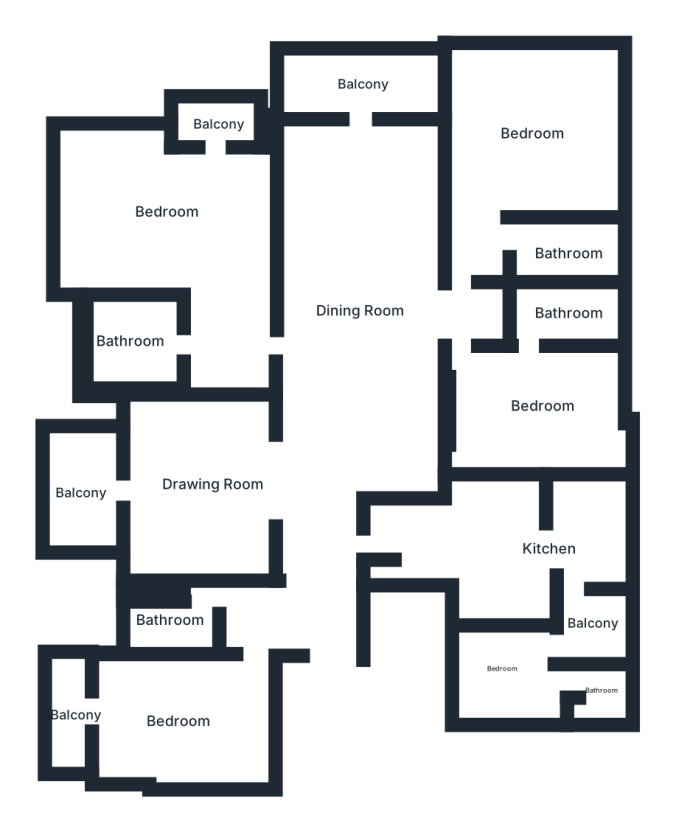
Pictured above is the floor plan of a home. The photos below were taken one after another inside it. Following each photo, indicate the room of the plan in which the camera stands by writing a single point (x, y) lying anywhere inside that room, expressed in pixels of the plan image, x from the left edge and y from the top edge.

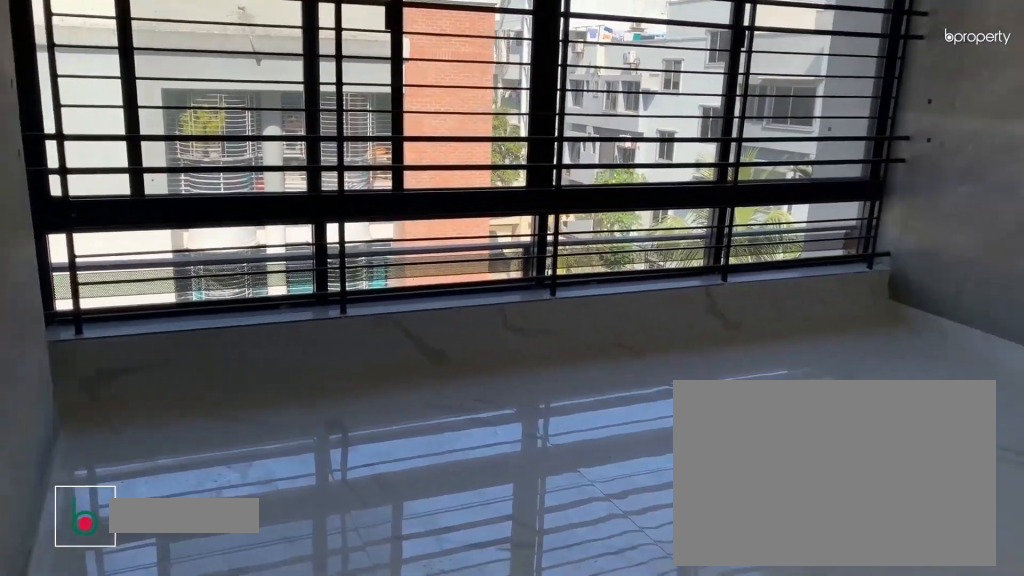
(532, 131)
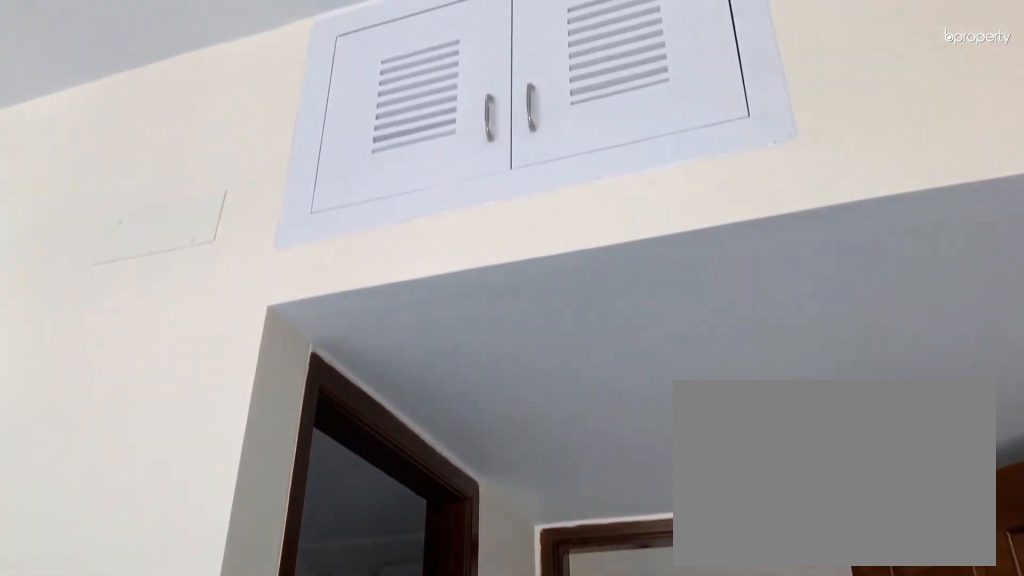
(532, 131)
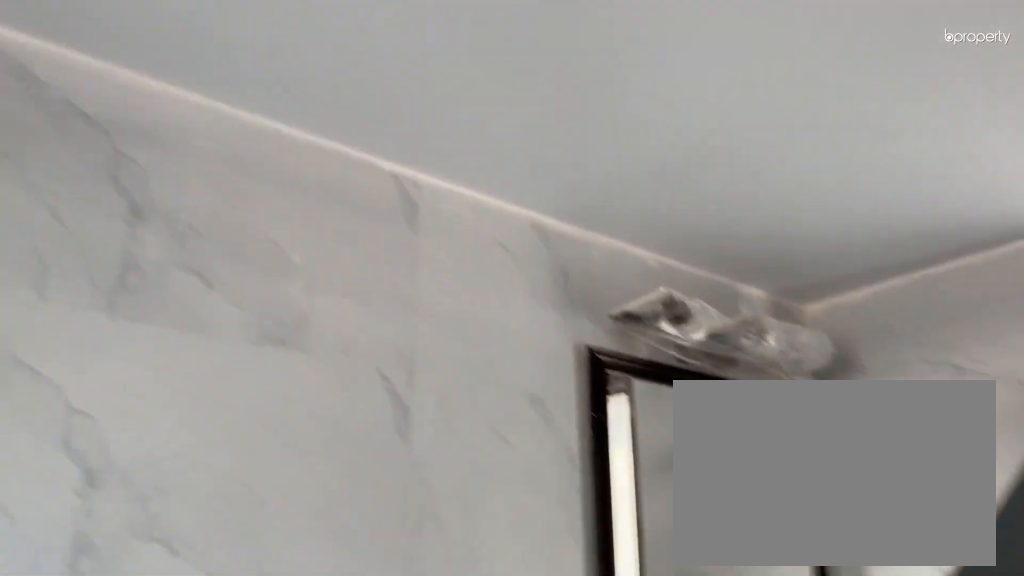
(566, 256)
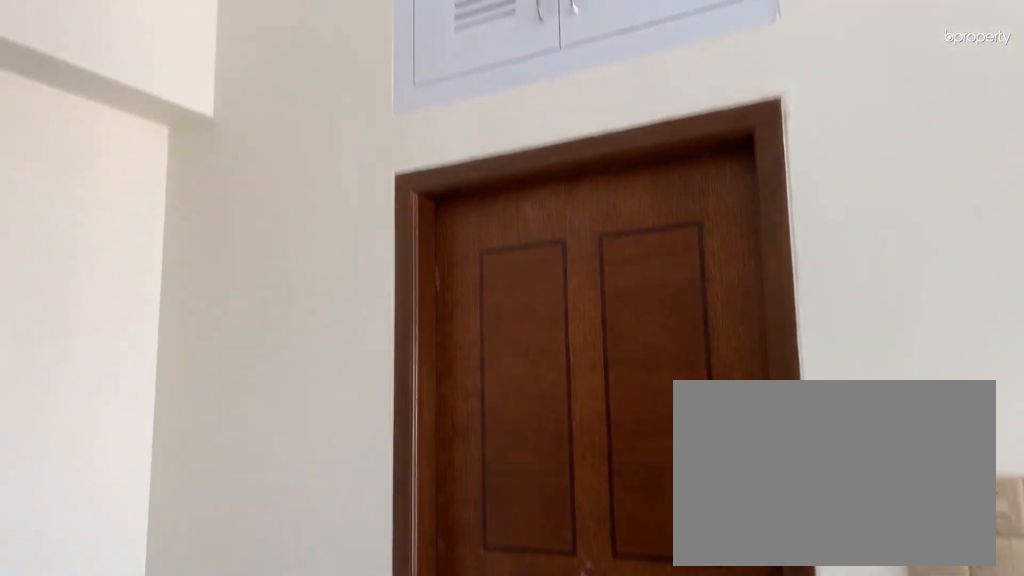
(170, 217)
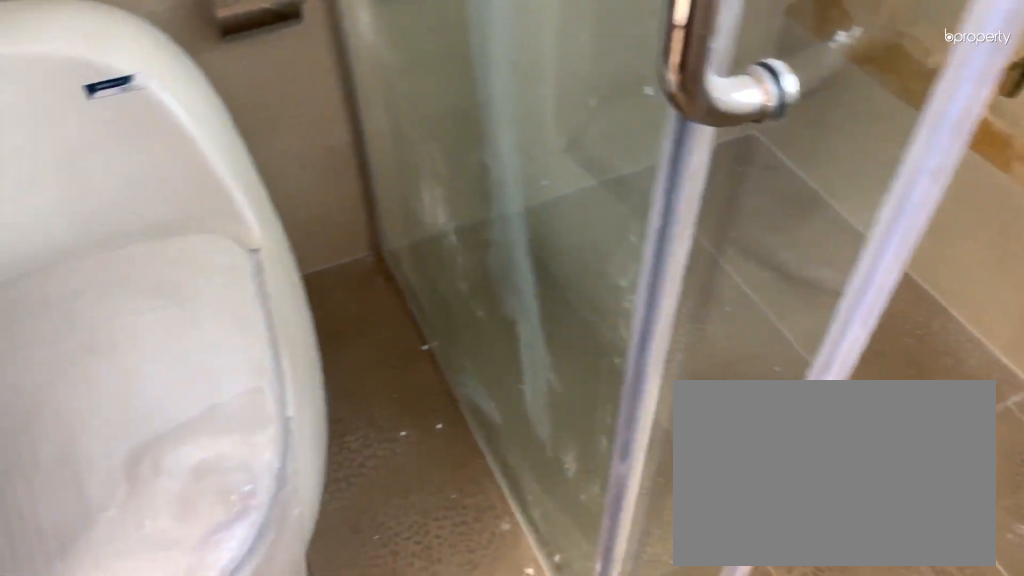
(129, 349)
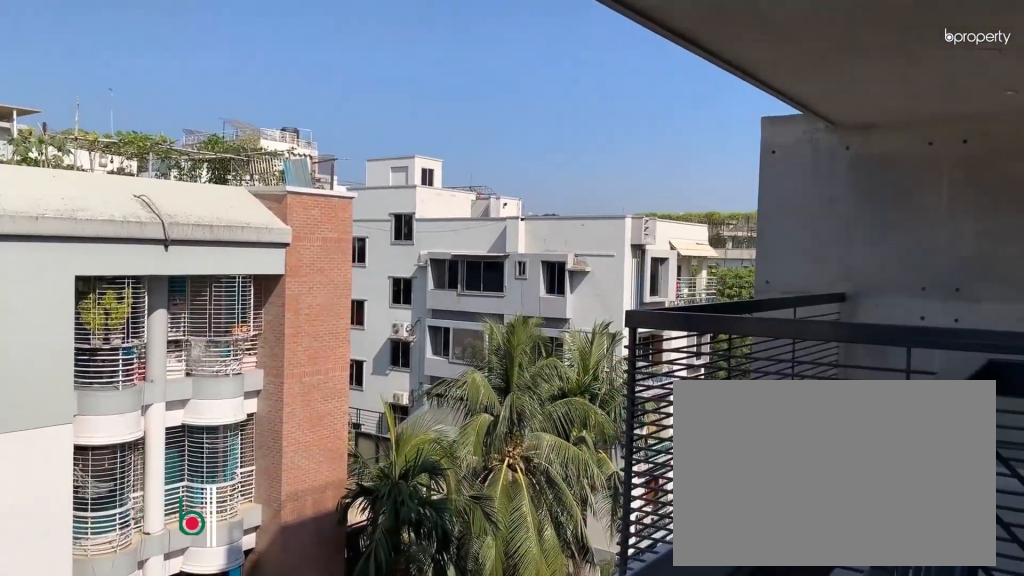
(216, 119)
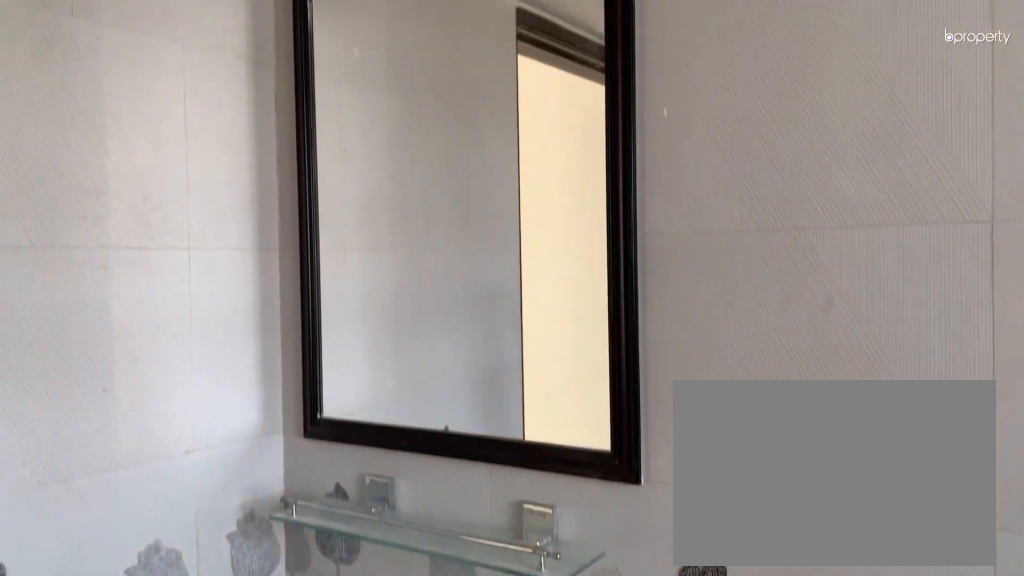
(159, 612)
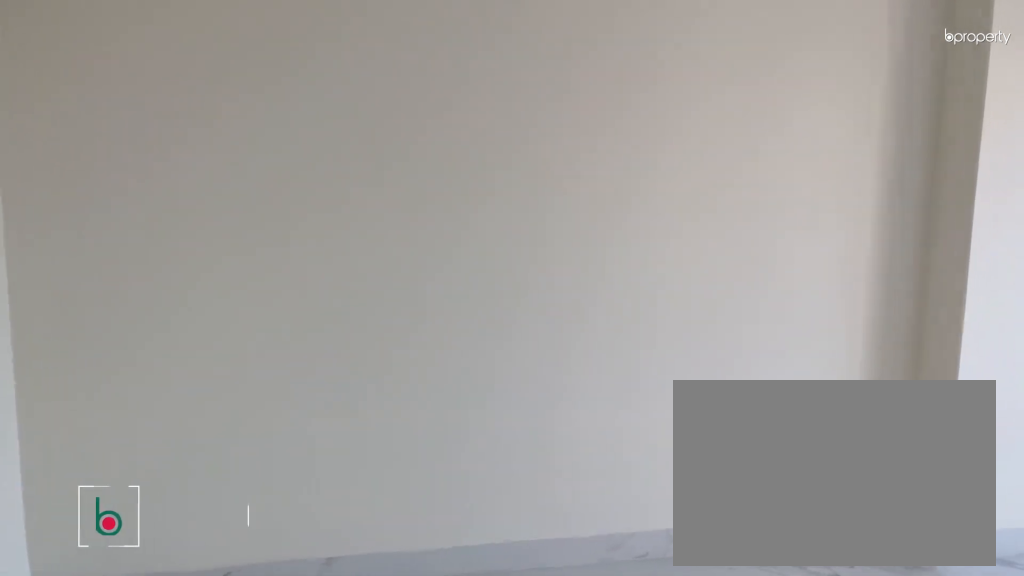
(187, 721)
